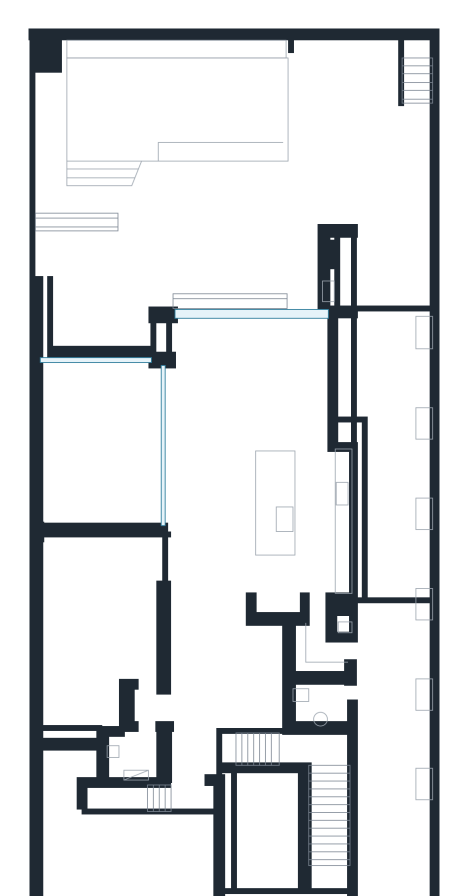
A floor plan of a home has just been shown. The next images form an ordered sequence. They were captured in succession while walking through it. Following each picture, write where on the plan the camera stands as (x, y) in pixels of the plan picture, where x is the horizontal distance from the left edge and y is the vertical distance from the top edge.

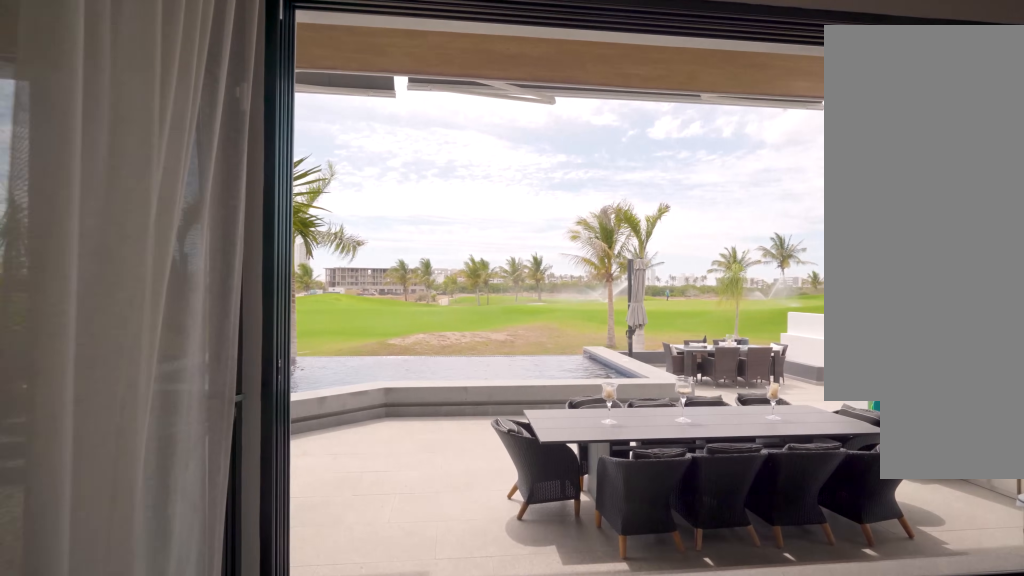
(205, 324)
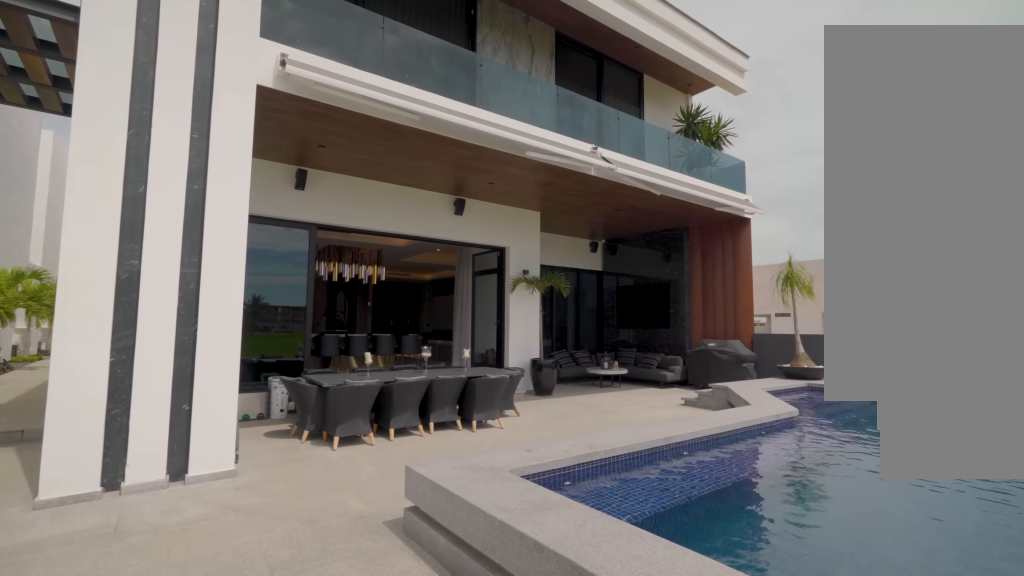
(325, 119)
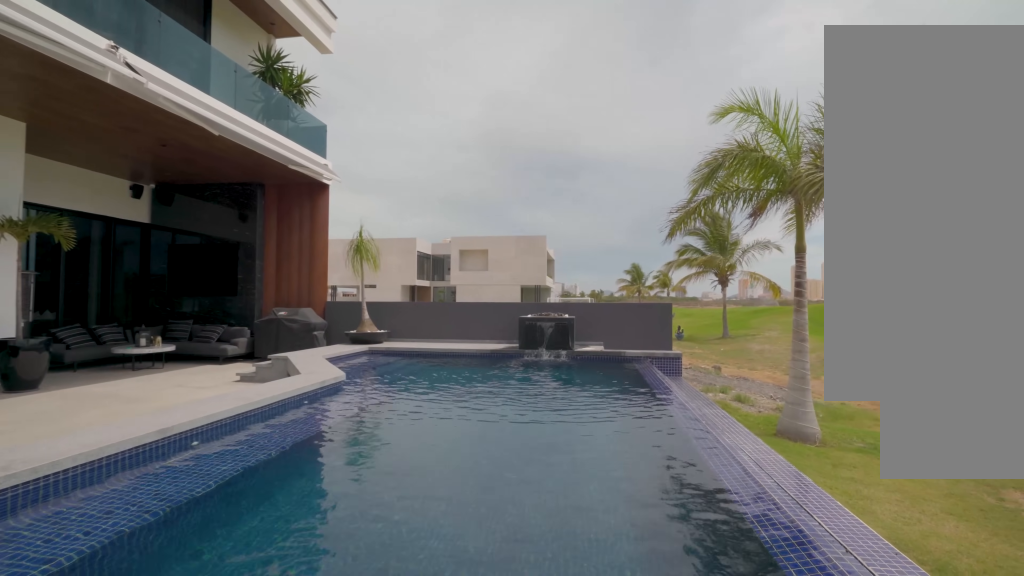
(323, 113)
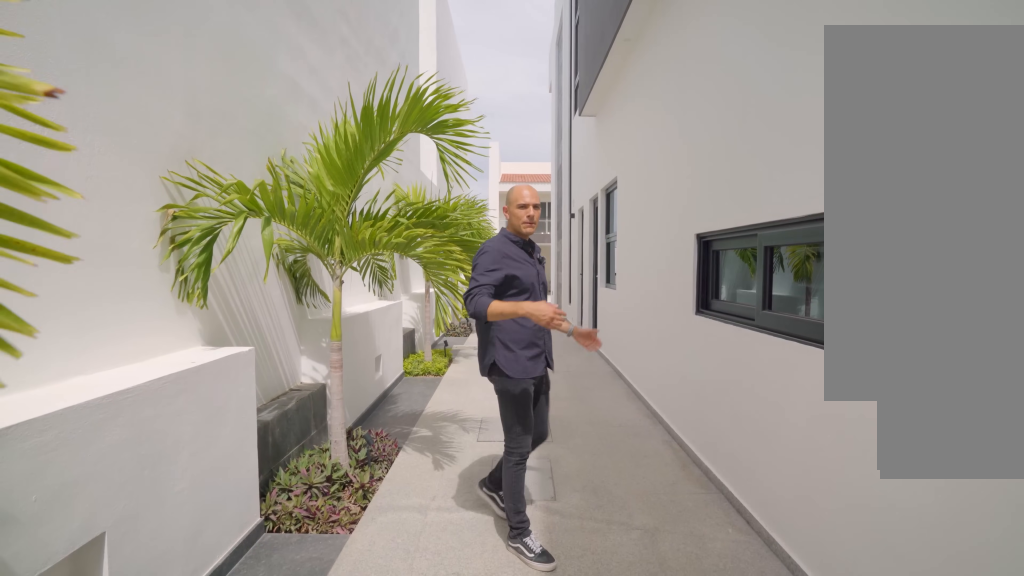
(395, 570)
